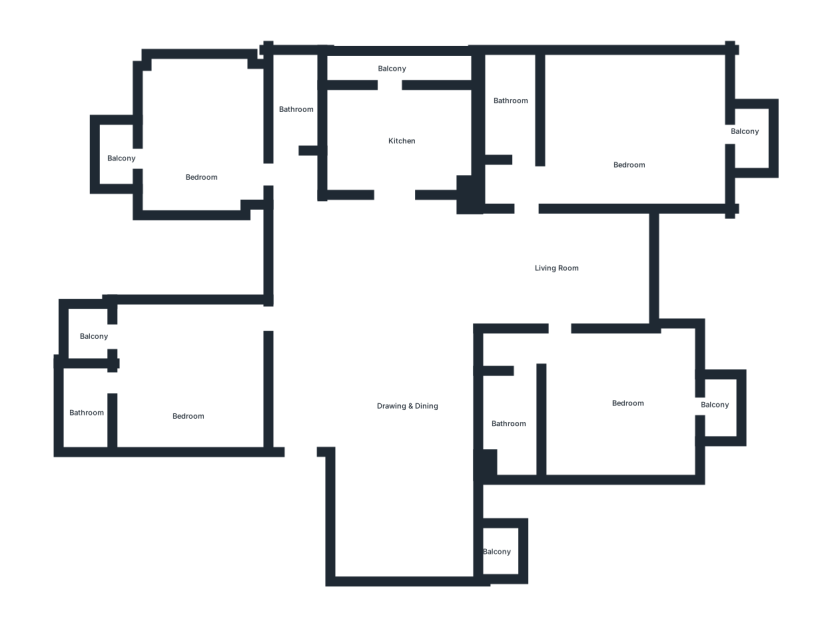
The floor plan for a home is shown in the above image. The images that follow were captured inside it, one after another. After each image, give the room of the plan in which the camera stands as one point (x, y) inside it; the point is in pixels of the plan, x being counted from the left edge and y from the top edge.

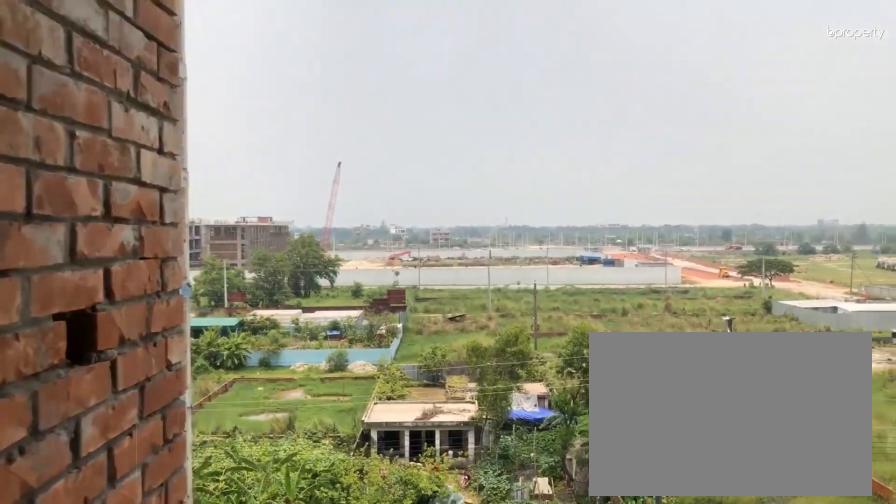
(85, 333)
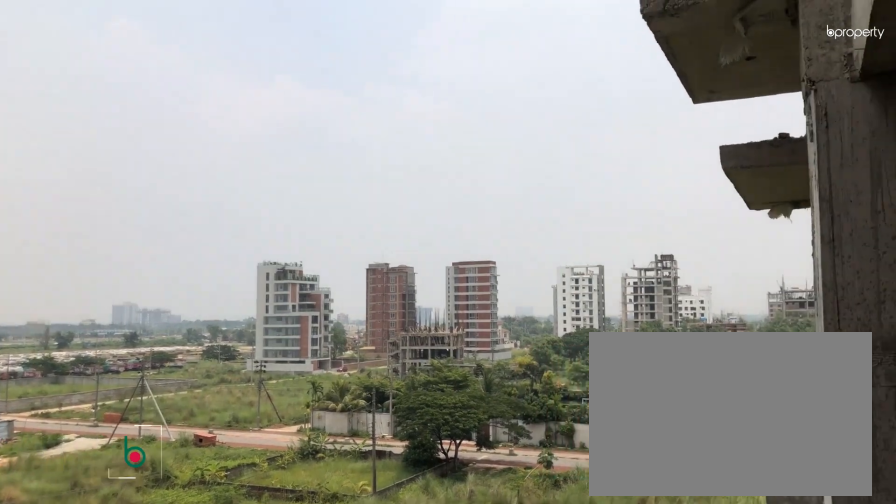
(85, 333)
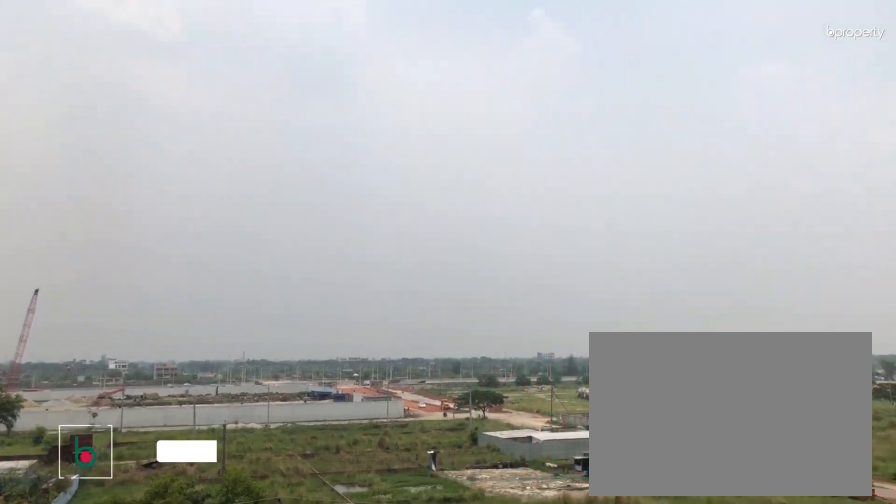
(119, 157)
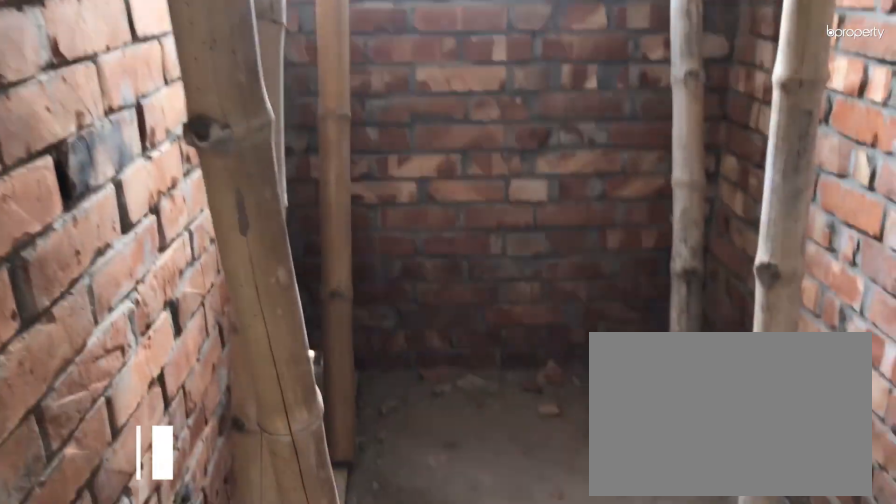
(293, 81)
